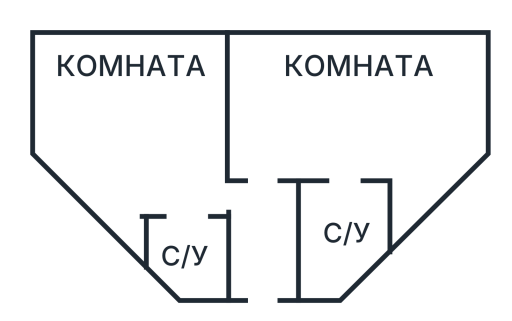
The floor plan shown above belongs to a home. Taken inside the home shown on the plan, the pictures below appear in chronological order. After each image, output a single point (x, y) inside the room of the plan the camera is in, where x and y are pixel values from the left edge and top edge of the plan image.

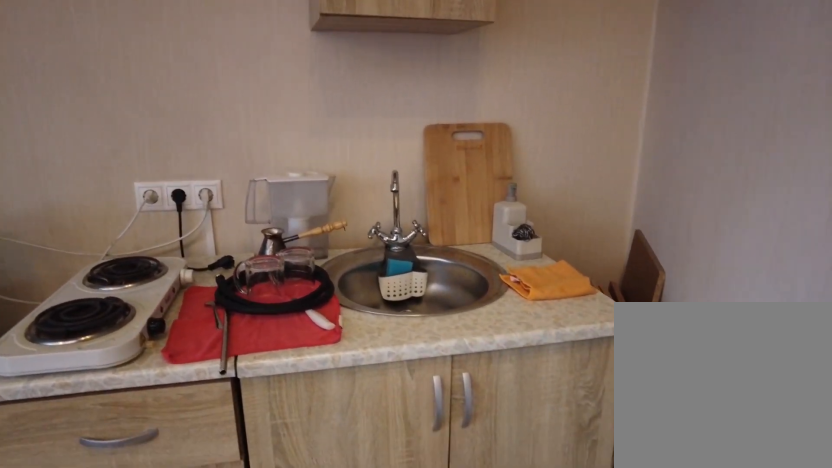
(287, 155)
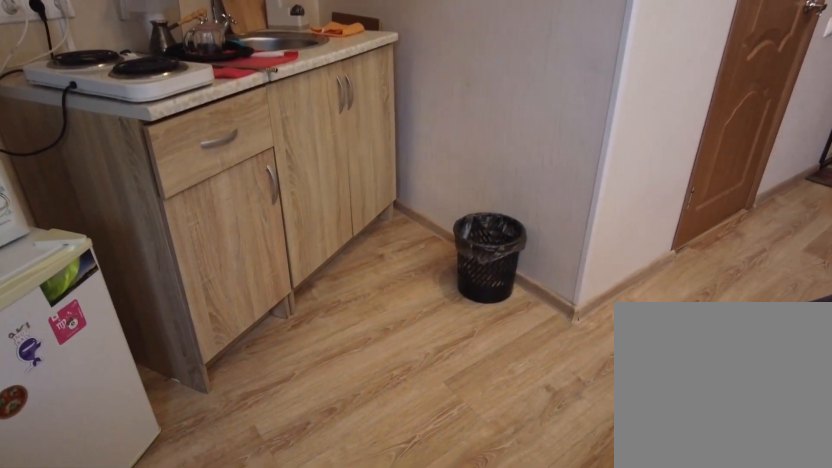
(462, 134)
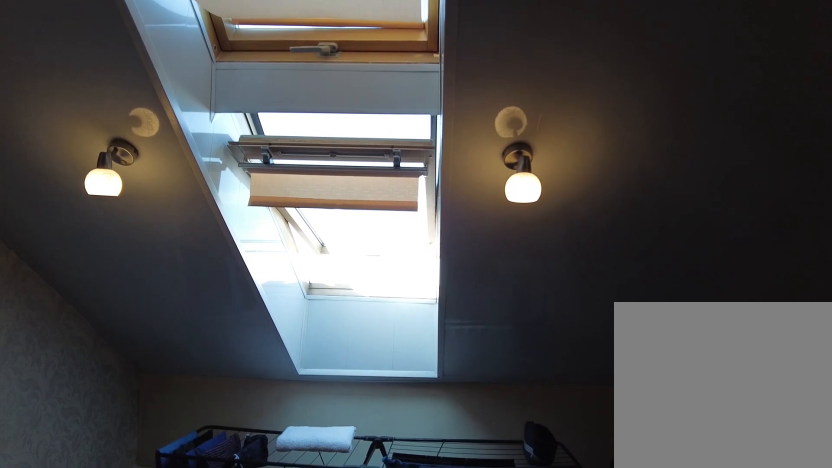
(348, 161)
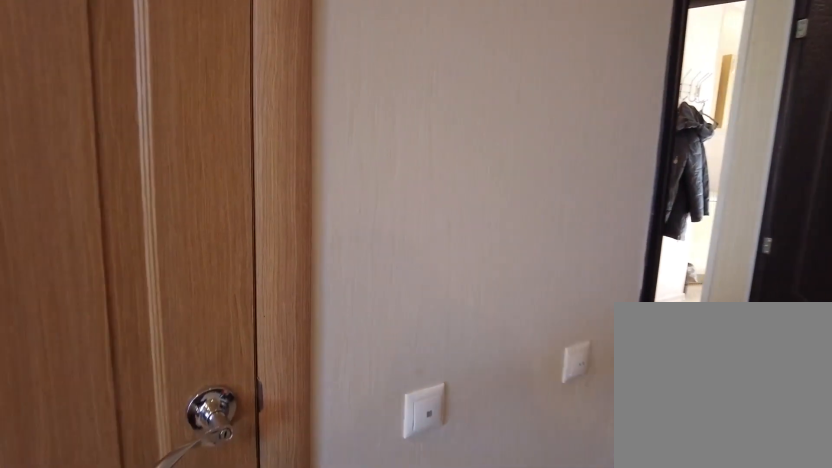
(348, 161)
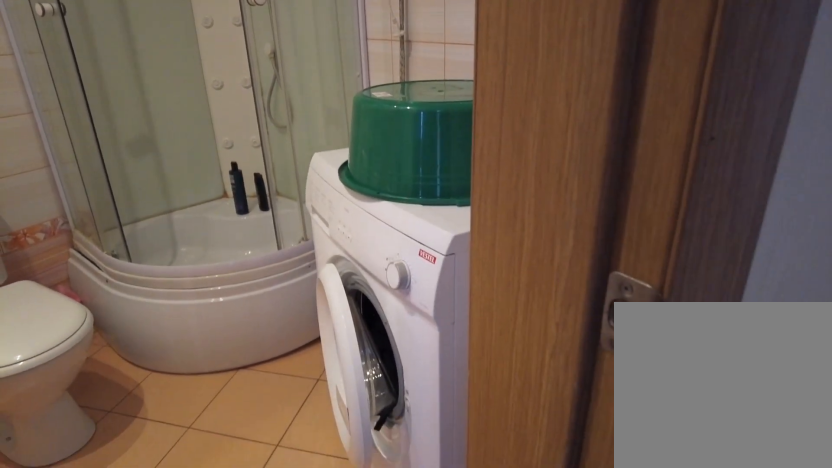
(353, 211)
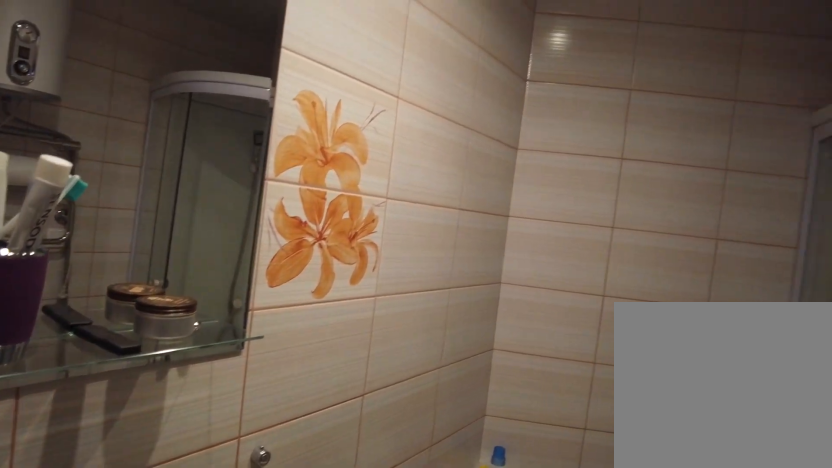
(353, 211)
